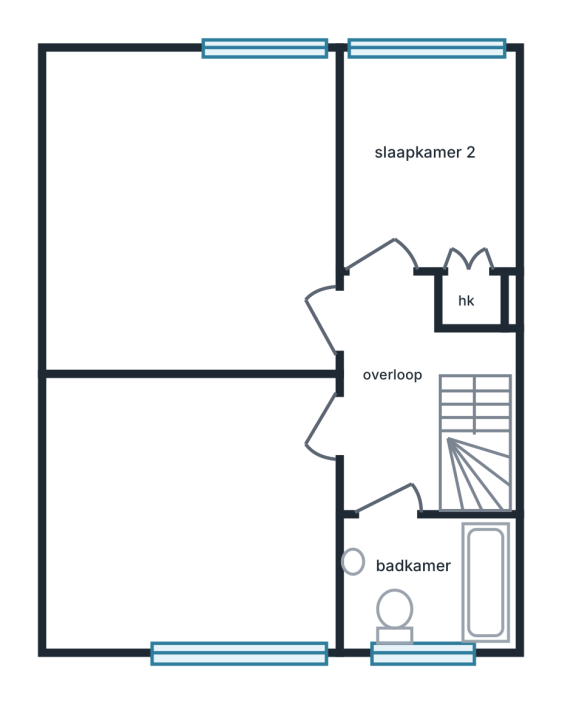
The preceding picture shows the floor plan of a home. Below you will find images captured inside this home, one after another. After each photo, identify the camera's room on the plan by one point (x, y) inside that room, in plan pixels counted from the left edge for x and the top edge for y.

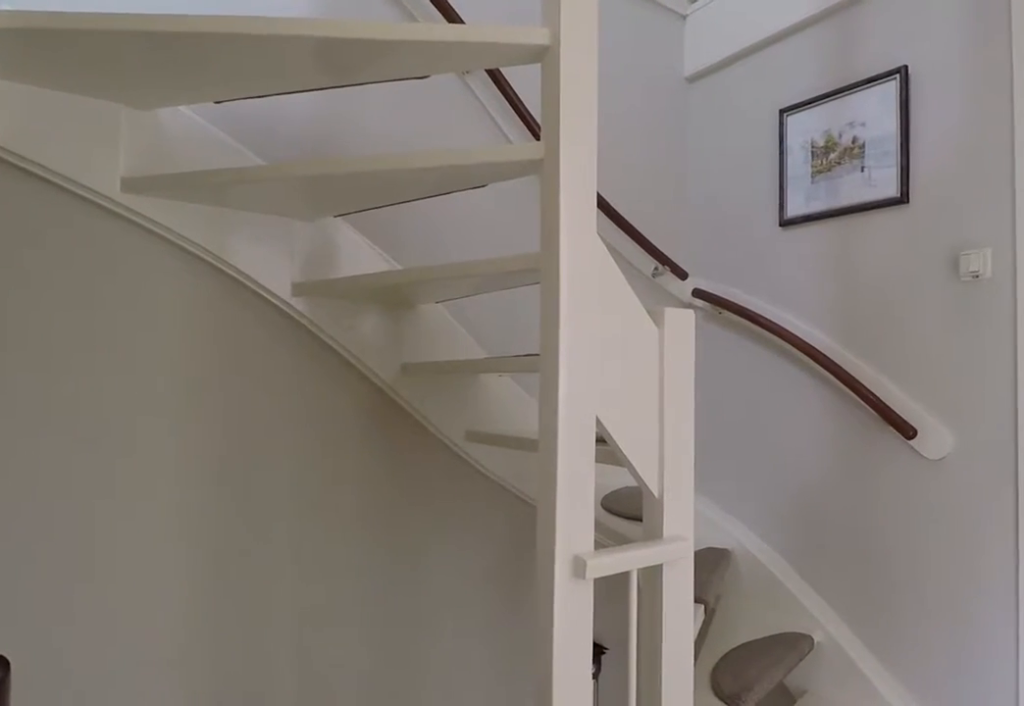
(400, 393)
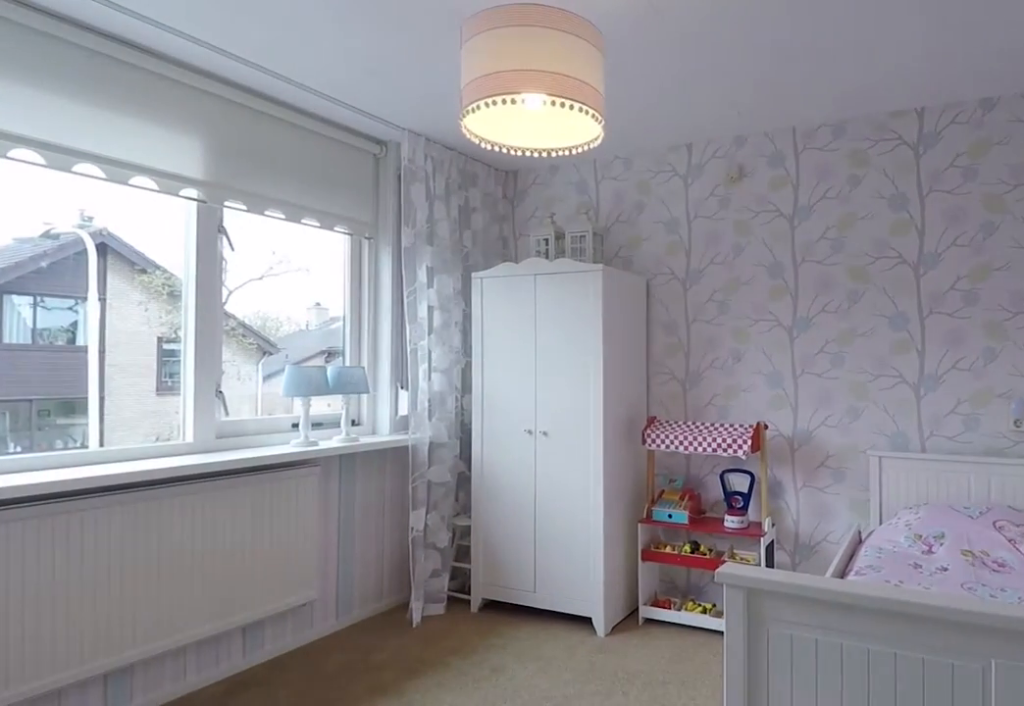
(63, 507)
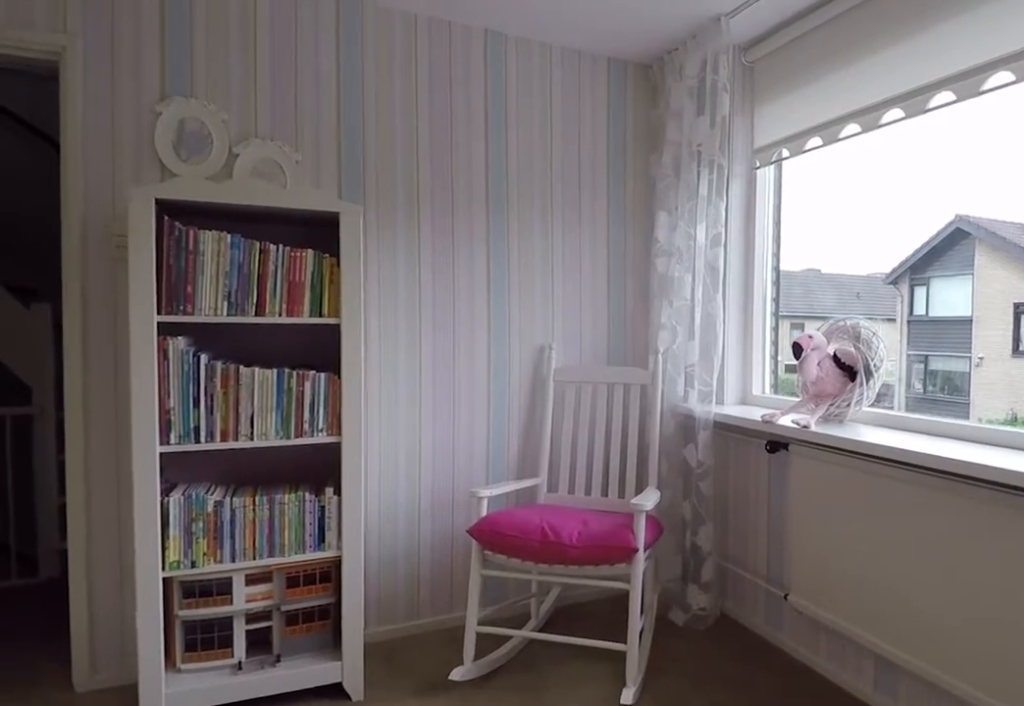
(63, 507)
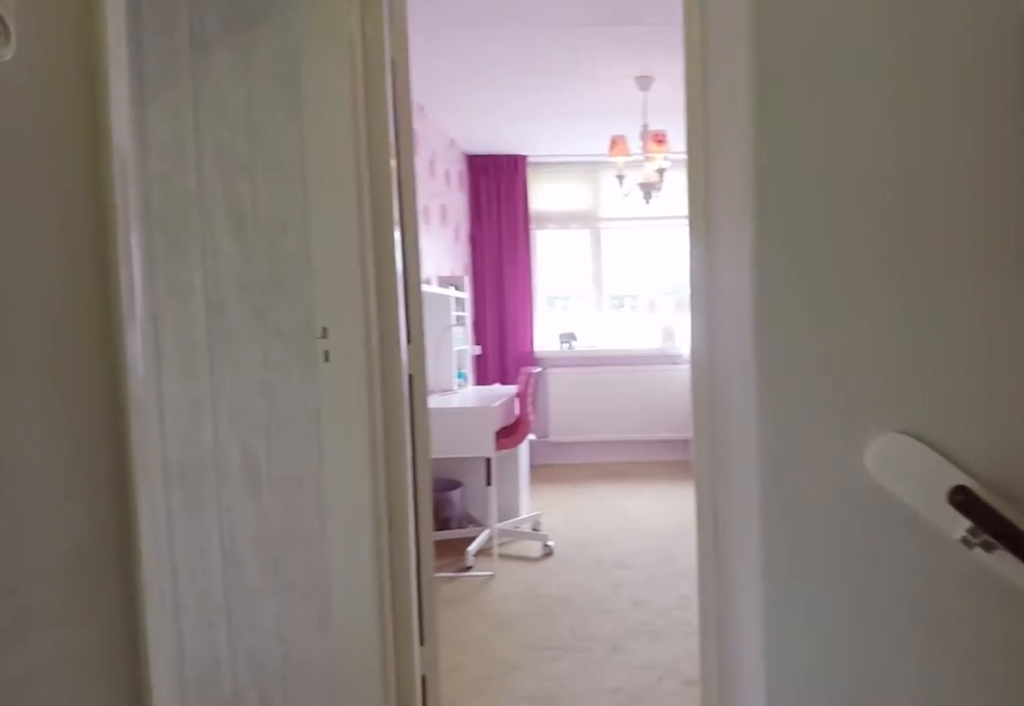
(399, 393)
